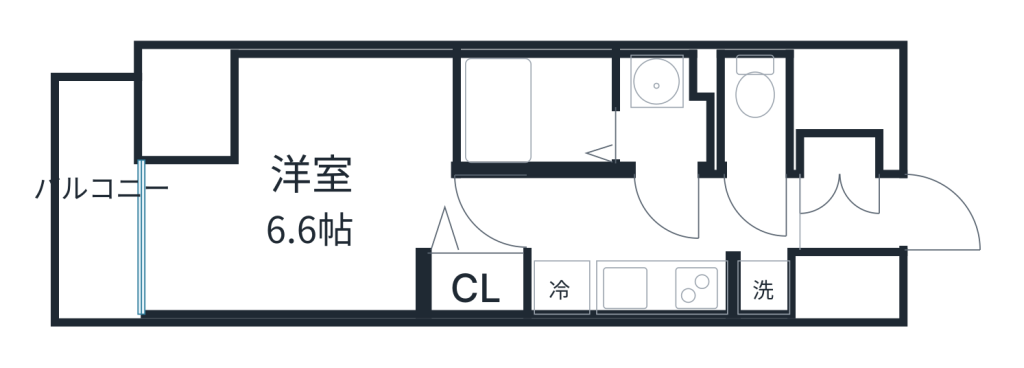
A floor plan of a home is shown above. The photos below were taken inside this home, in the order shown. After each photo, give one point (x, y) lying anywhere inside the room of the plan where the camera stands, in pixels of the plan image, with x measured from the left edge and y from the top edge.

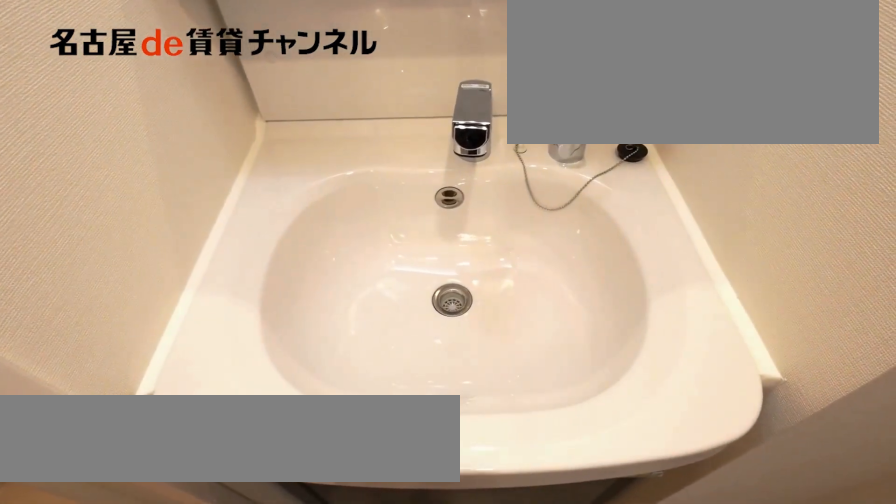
(666, 112)
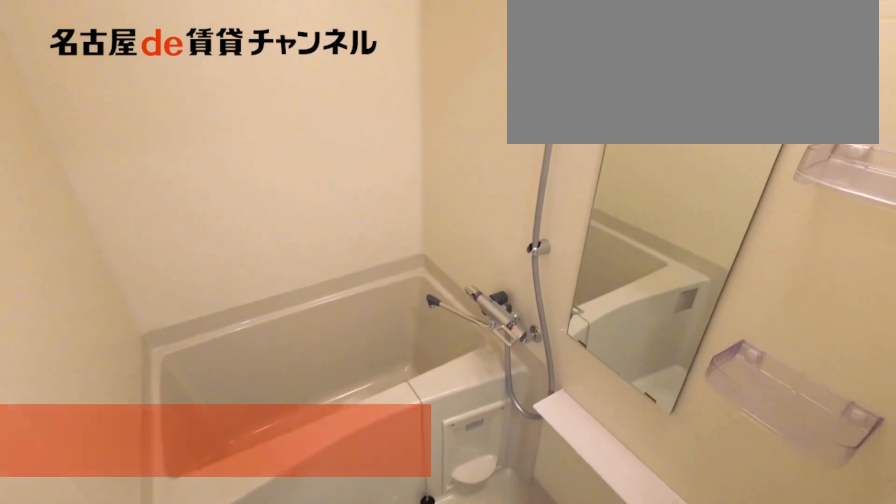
(536, 111)
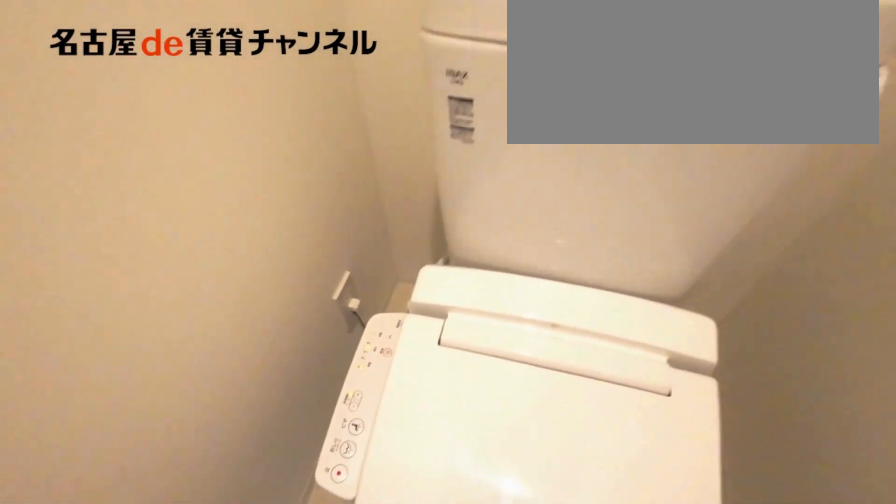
(751, 111)
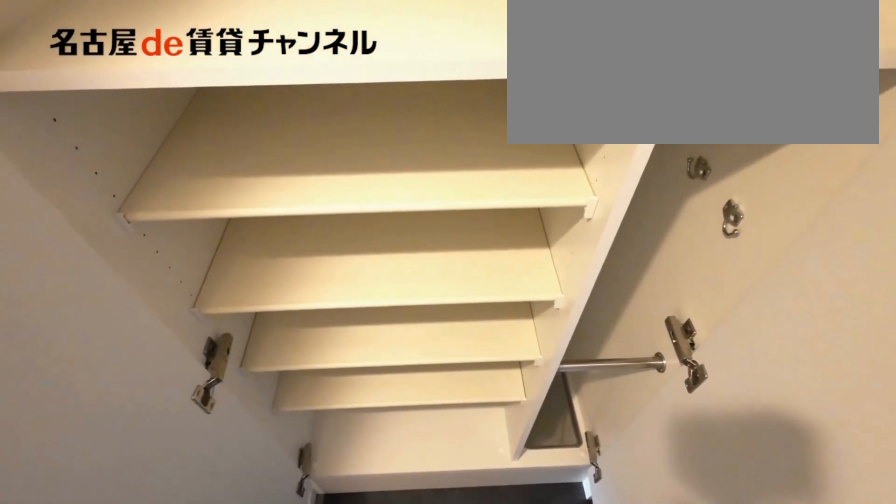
(847, 152)
